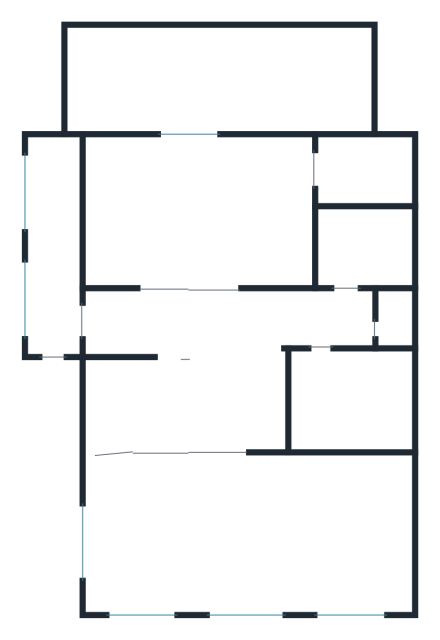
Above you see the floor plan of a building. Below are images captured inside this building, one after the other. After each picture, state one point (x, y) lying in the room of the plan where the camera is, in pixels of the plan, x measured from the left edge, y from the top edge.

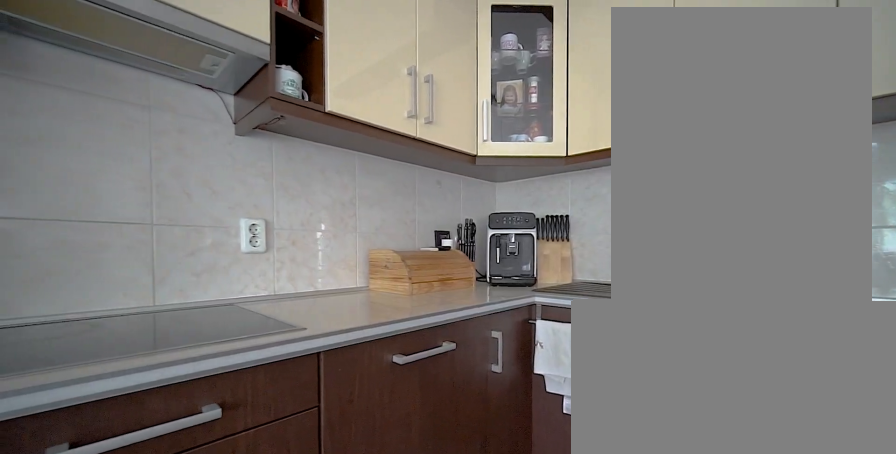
(202, 223)
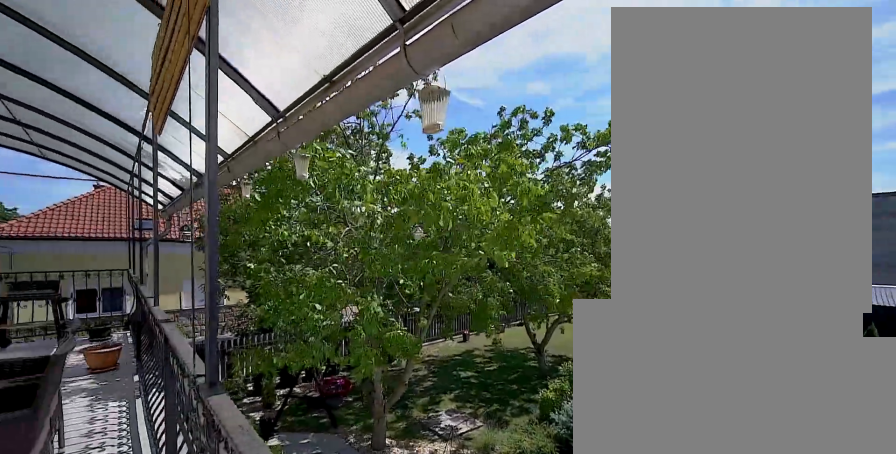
(233, 75)
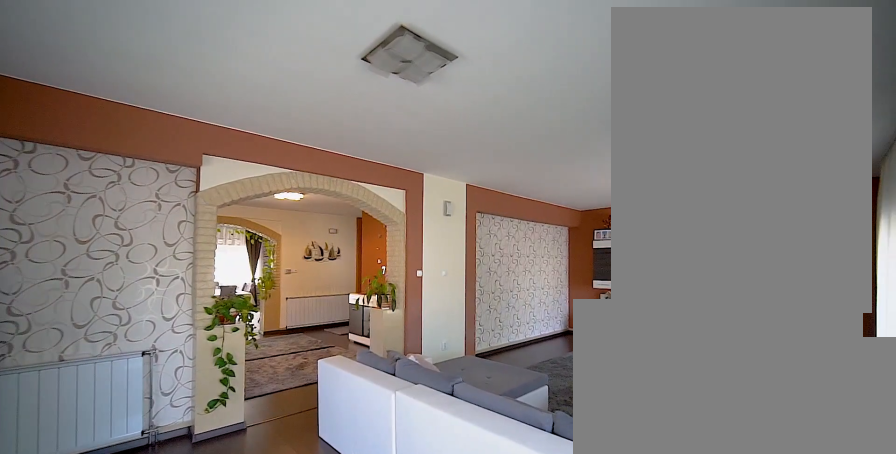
(255, 534)
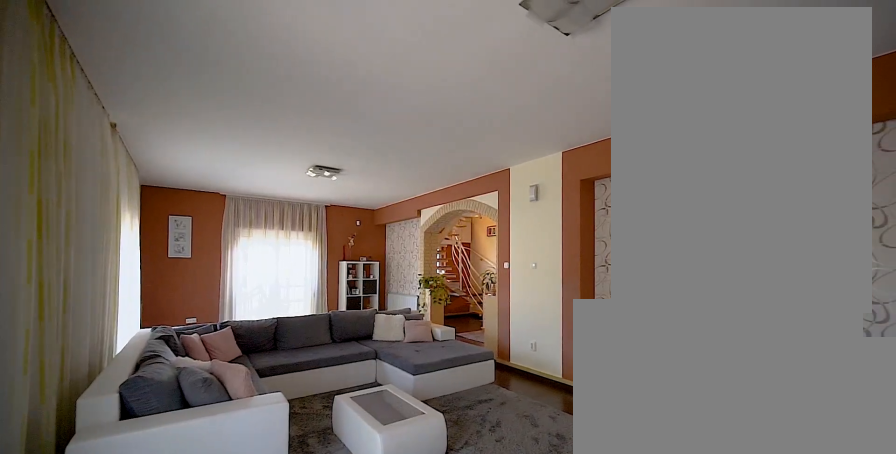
(255, 534)
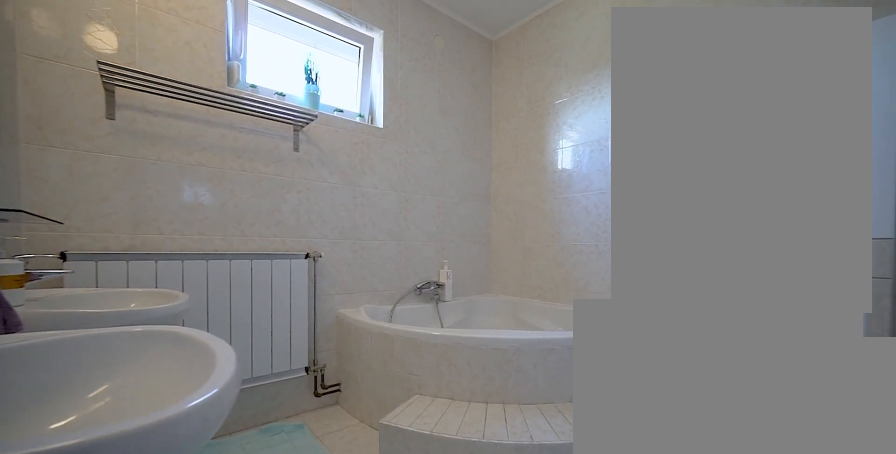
(355, 396)
